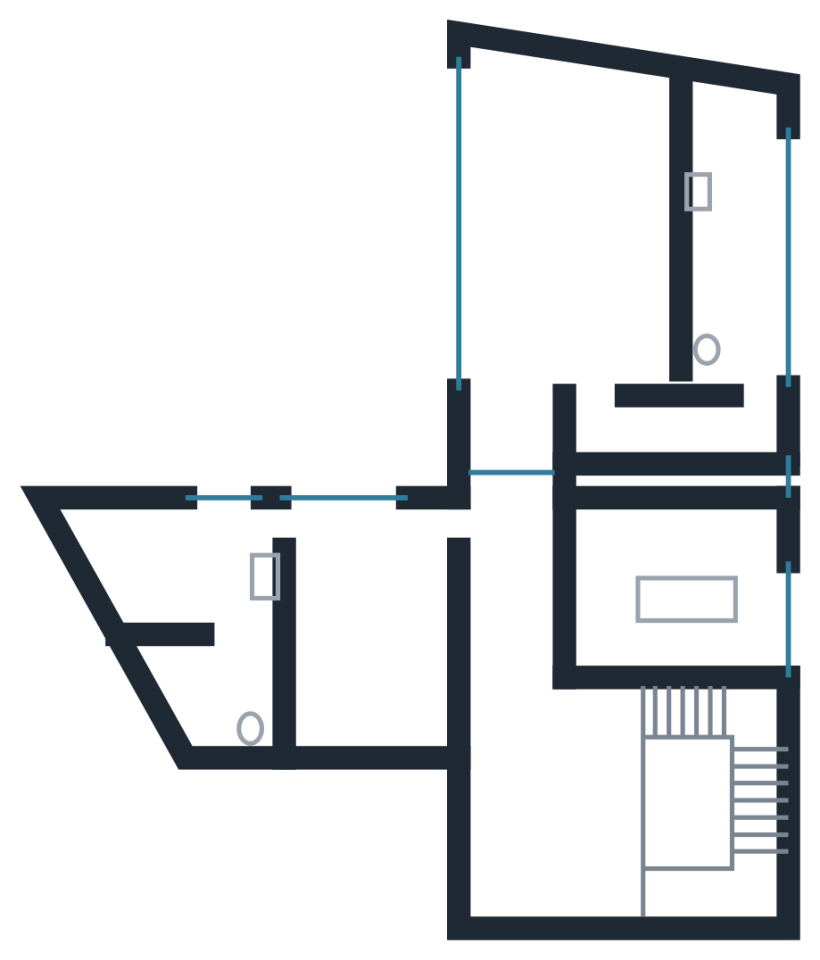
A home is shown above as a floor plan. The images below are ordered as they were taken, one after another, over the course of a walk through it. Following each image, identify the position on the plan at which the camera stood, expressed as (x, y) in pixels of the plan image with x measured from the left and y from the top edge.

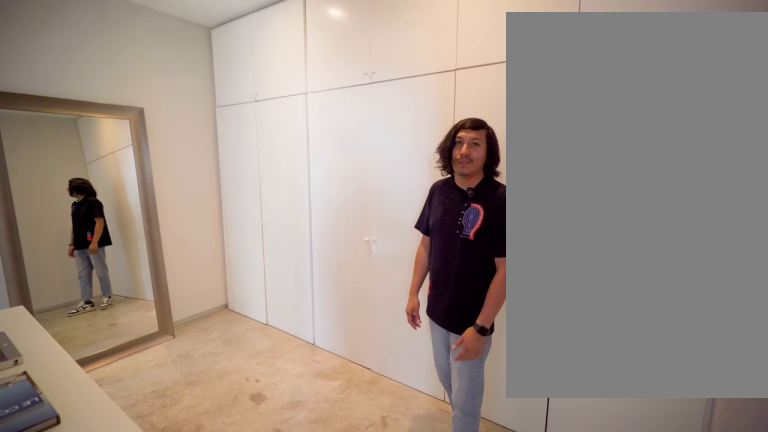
(600, 427)
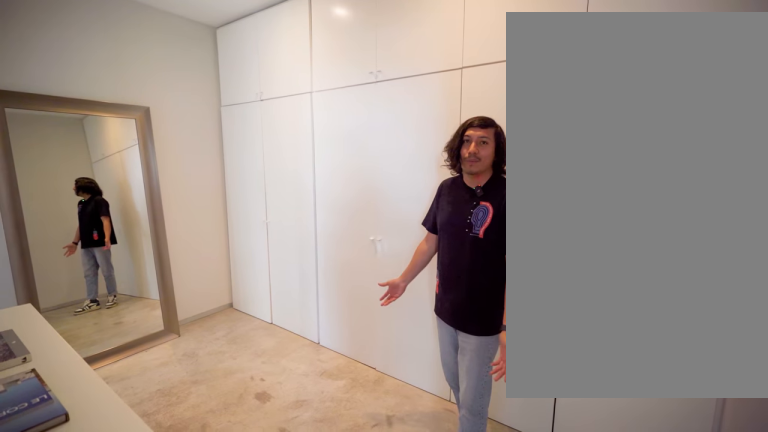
(603, 433)
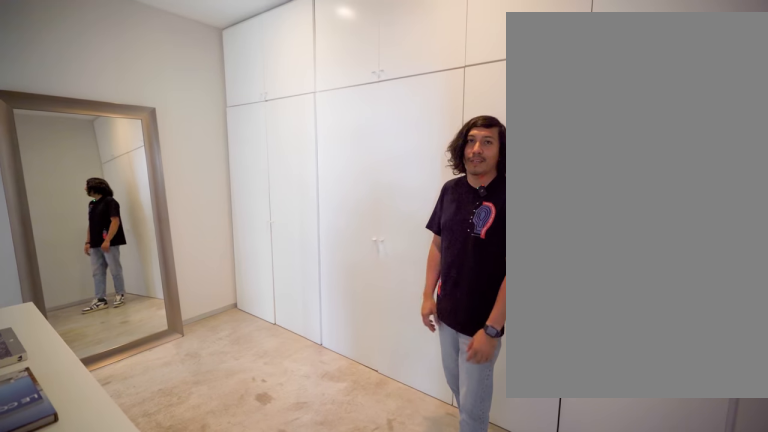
(600, 431)
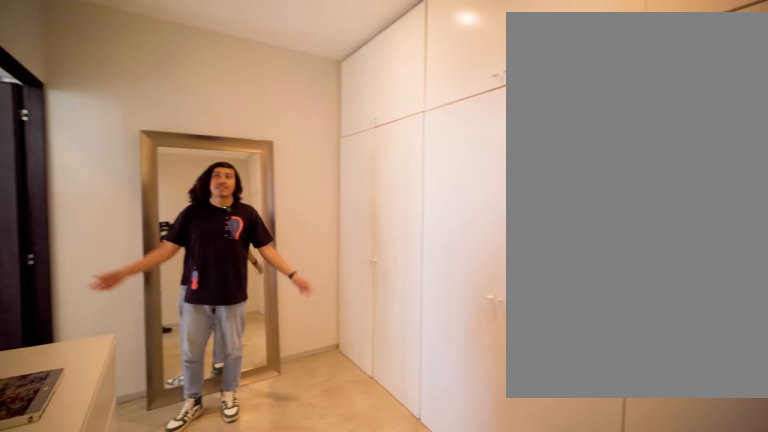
(612, 438)
